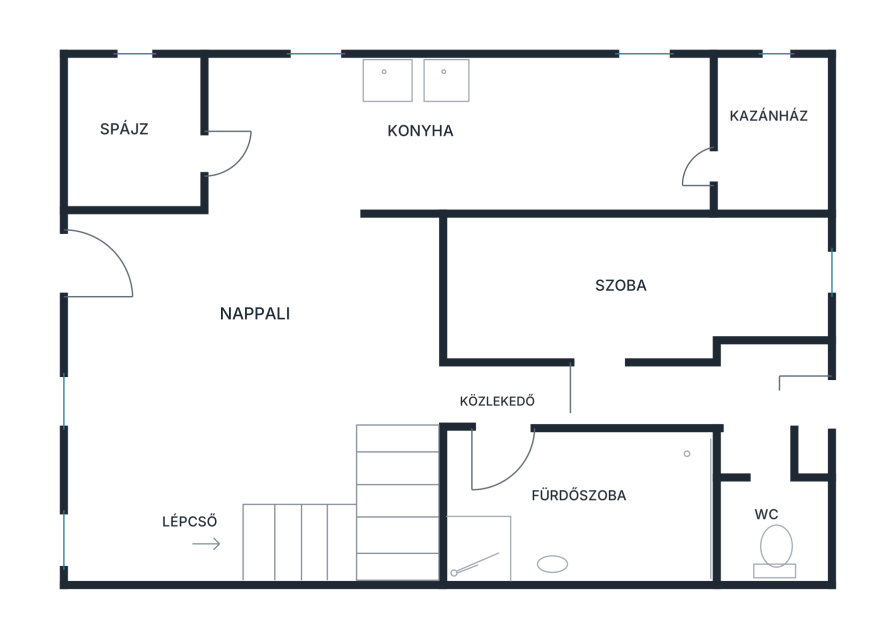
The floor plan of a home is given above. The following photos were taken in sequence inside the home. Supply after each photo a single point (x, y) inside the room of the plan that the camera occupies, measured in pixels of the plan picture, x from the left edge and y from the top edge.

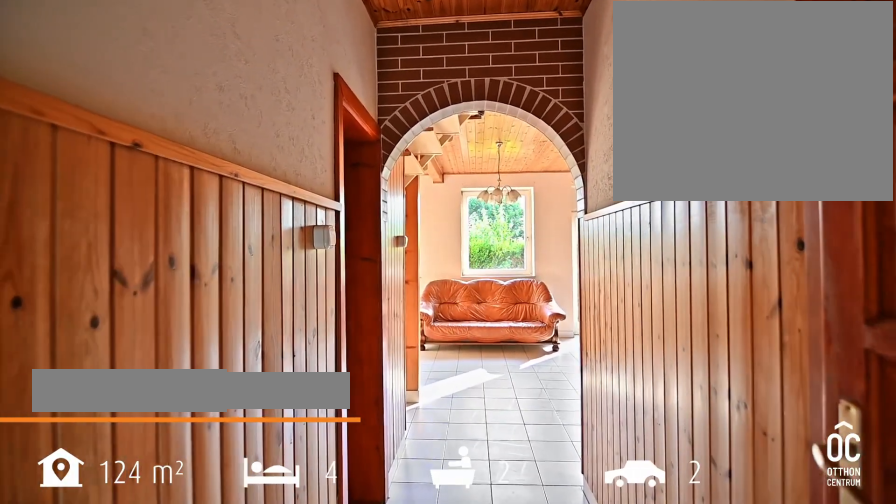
(597, 392)
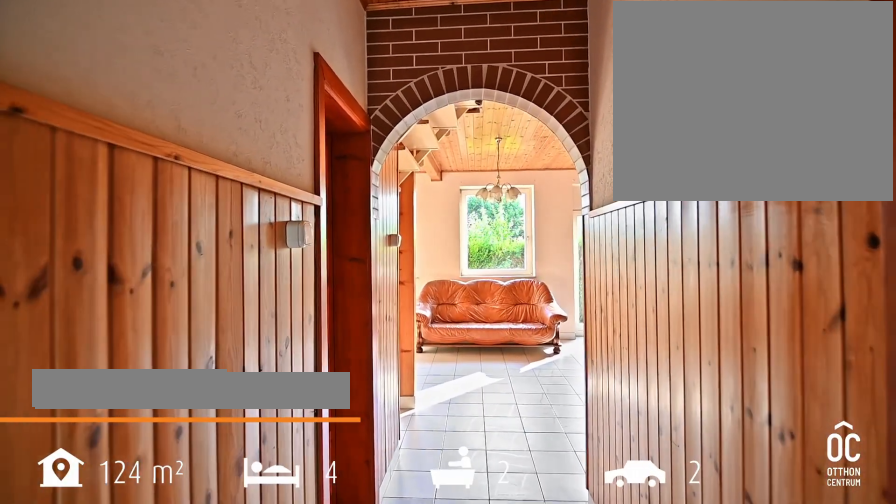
(597, 392)
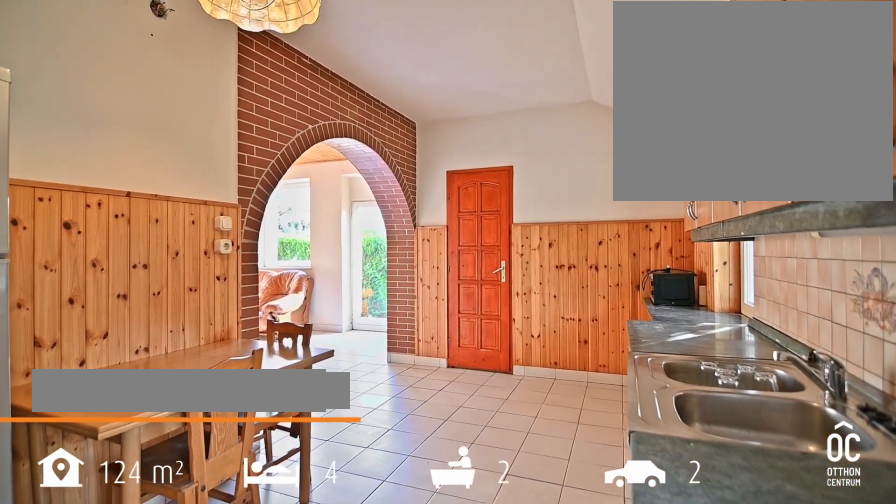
(429, 134)
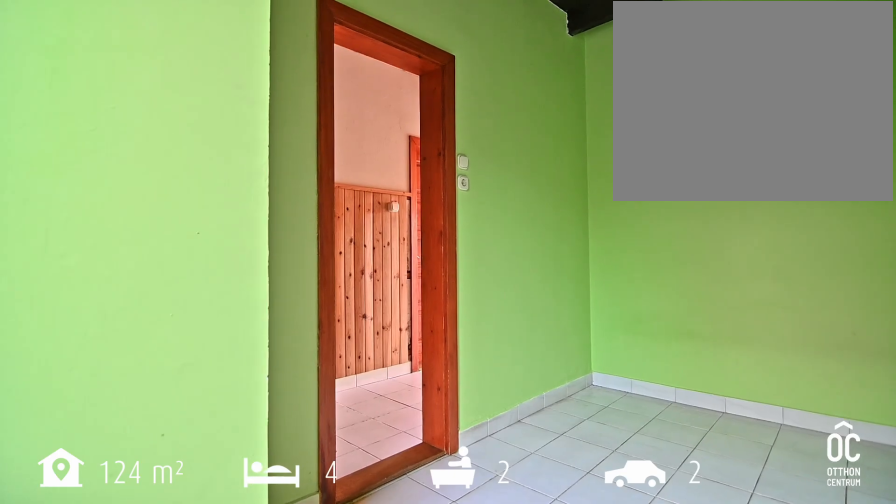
(604, 284)
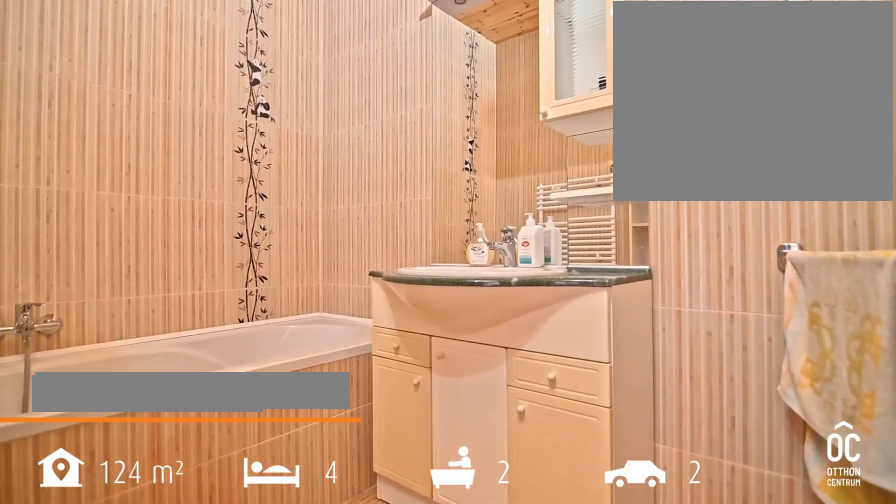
(563, 504)
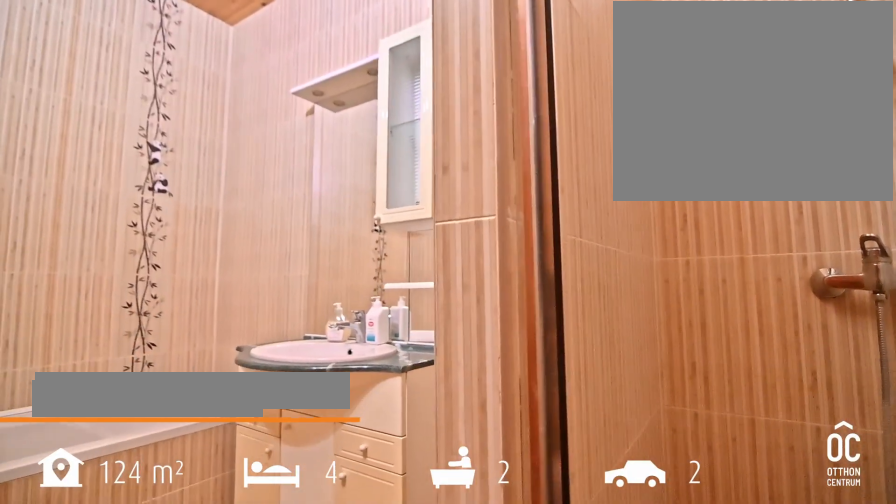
(563, 504)
